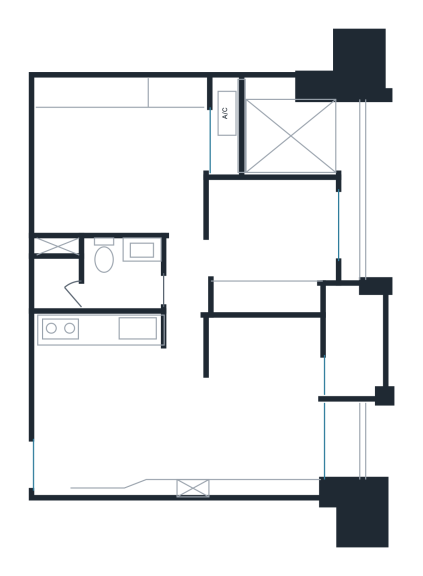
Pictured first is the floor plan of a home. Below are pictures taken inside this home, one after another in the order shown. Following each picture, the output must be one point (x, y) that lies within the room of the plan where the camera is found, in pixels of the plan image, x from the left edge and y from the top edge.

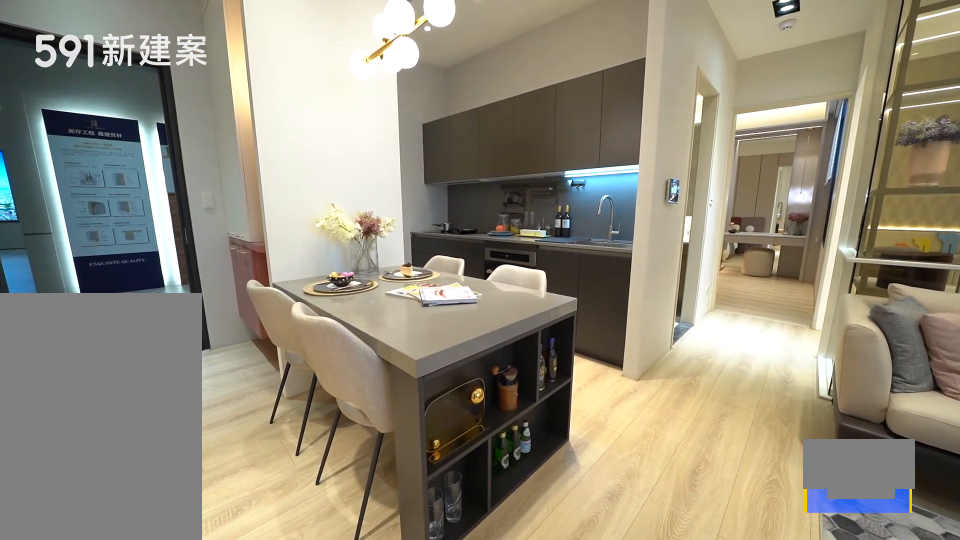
(97, 400)
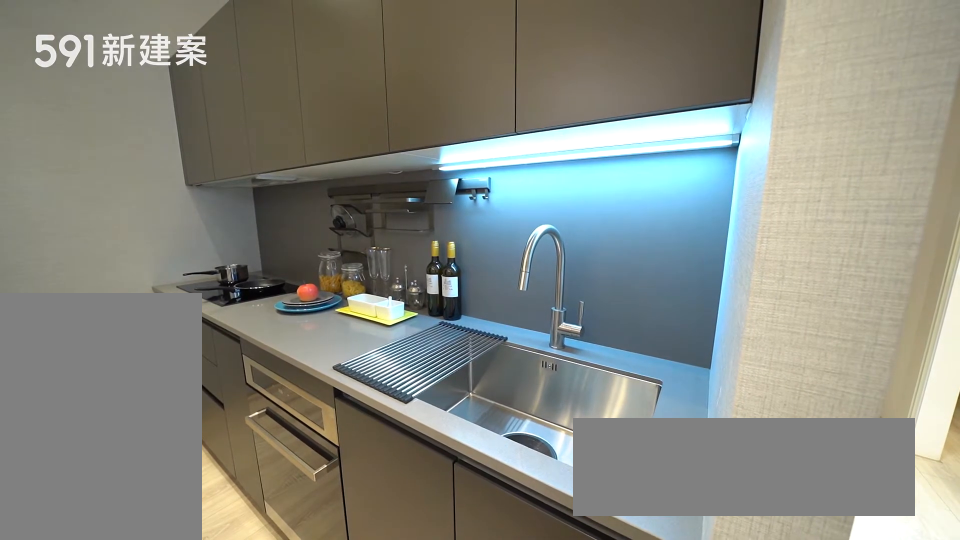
(93, 336)
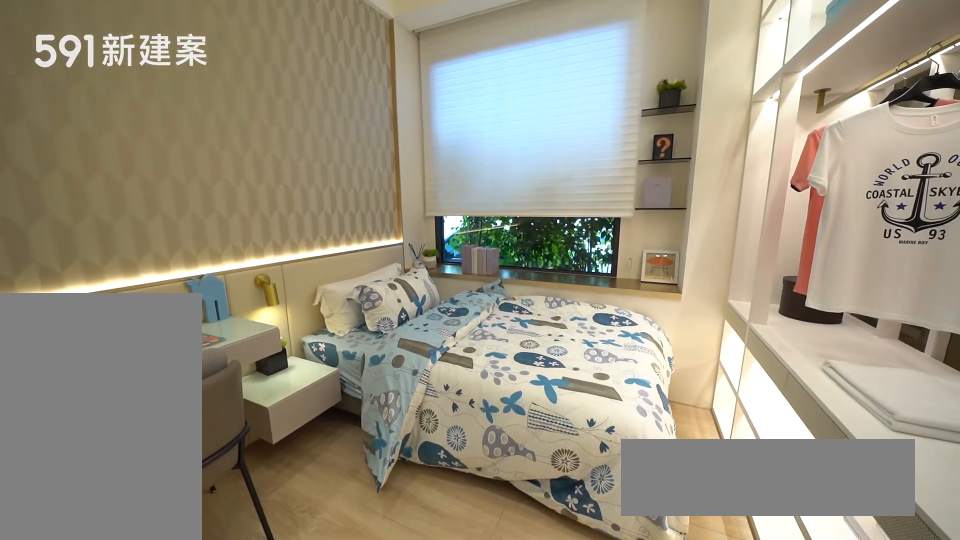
(275, 244)
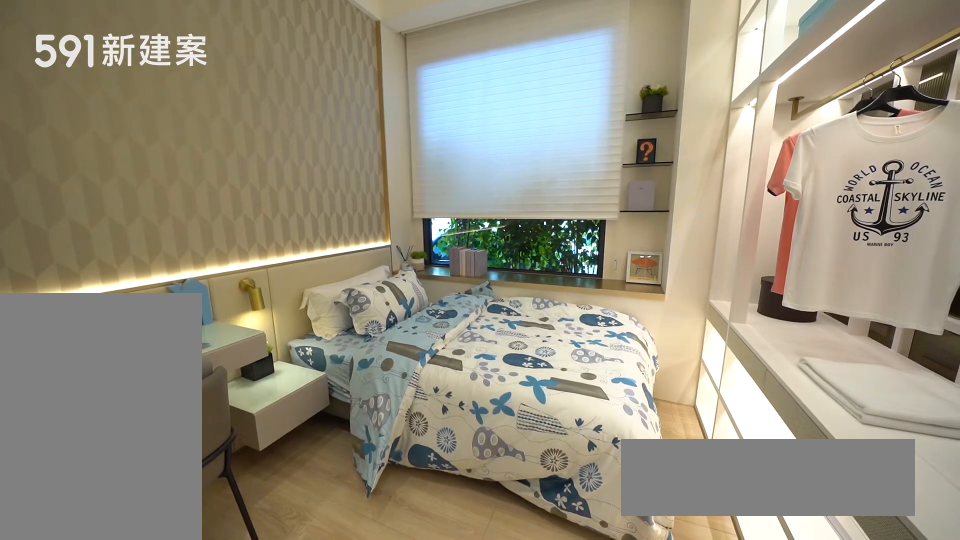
(275, 244)
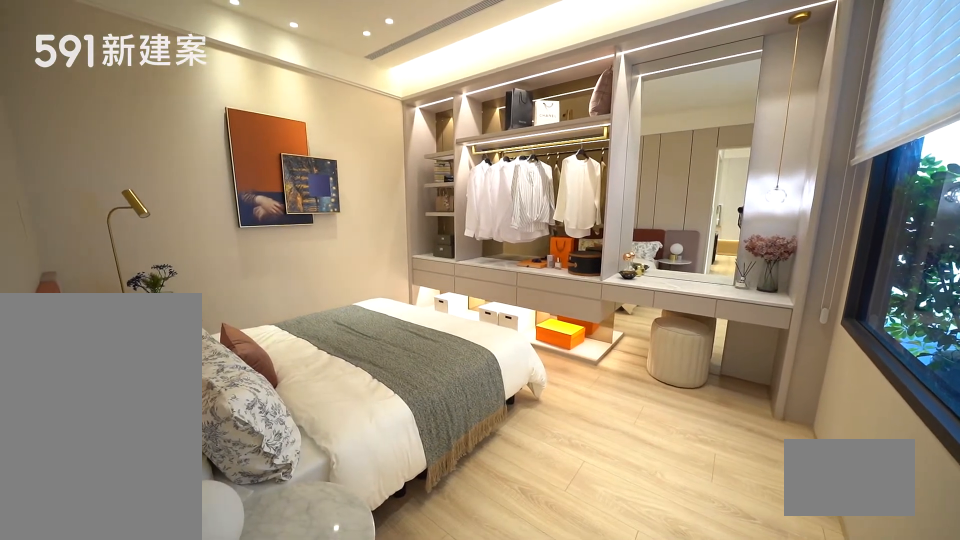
(119, 153)
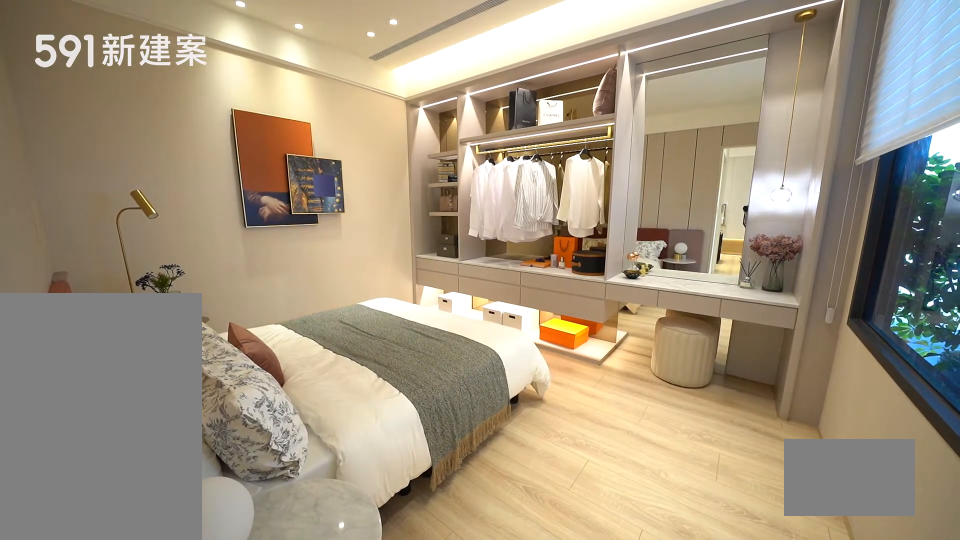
(119, 153)
